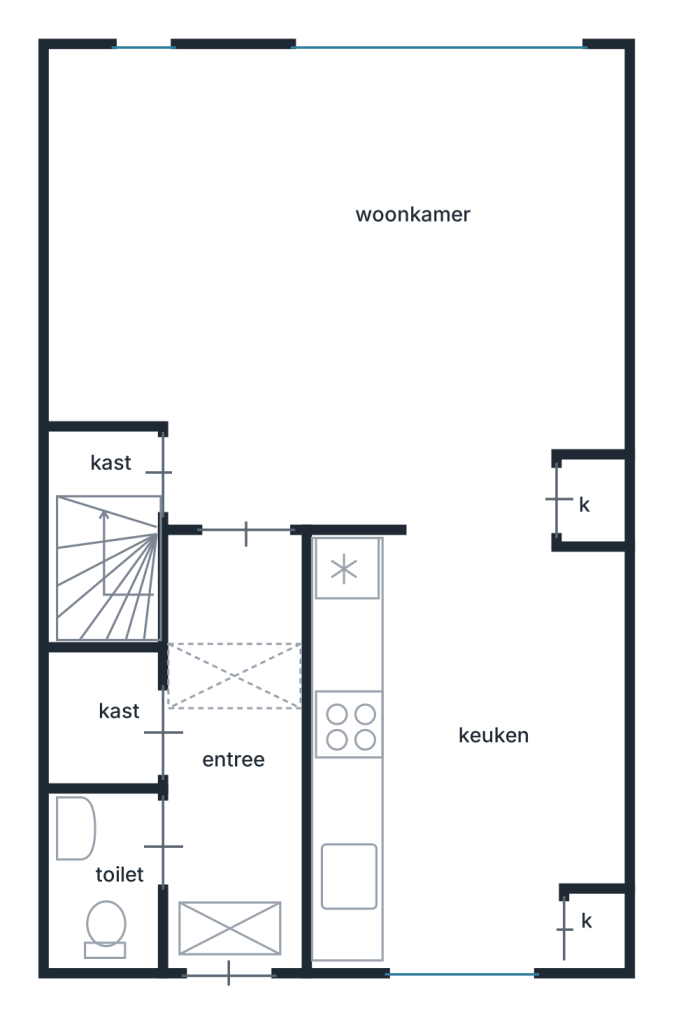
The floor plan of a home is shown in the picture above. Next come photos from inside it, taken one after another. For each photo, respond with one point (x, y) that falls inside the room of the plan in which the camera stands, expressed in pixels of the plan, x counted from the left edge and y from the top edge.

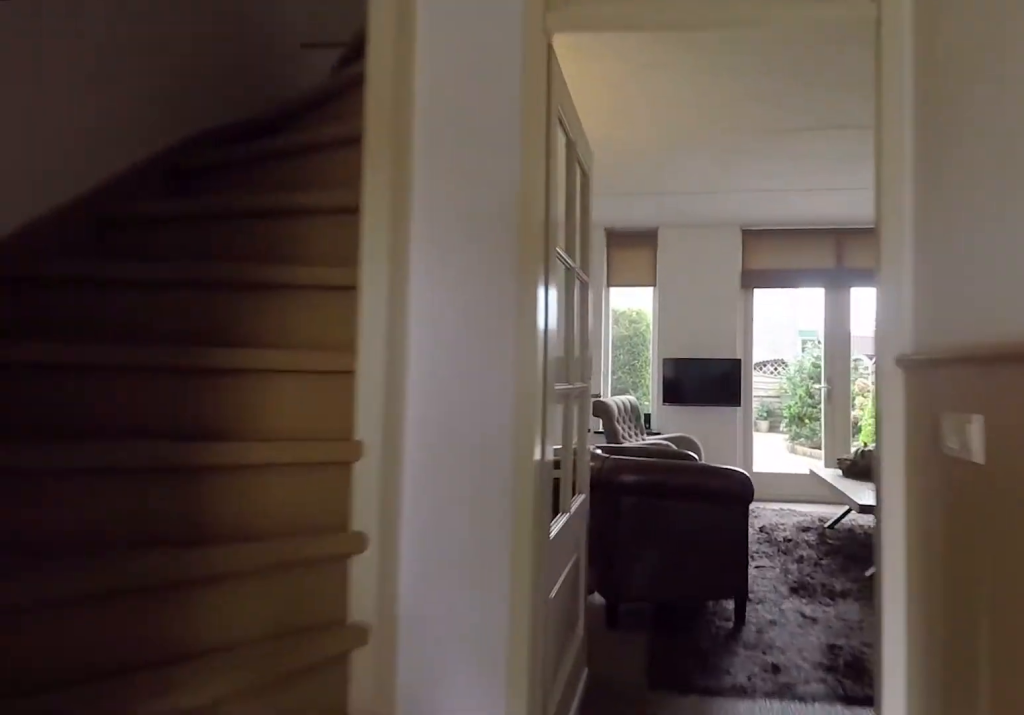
(236, 748)
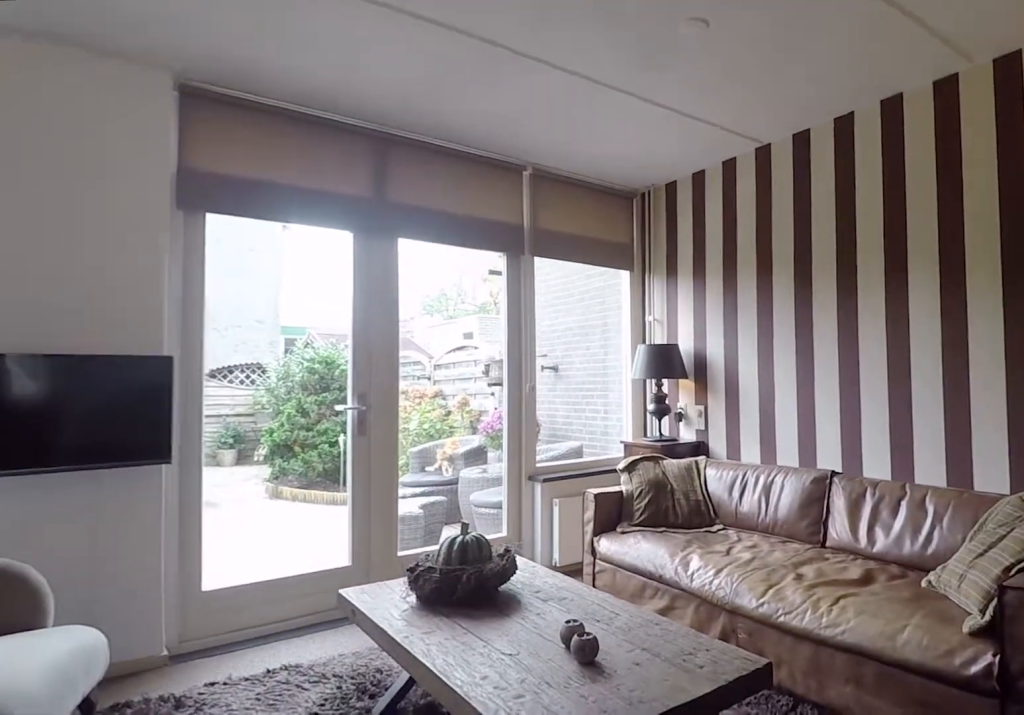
(316, 220)
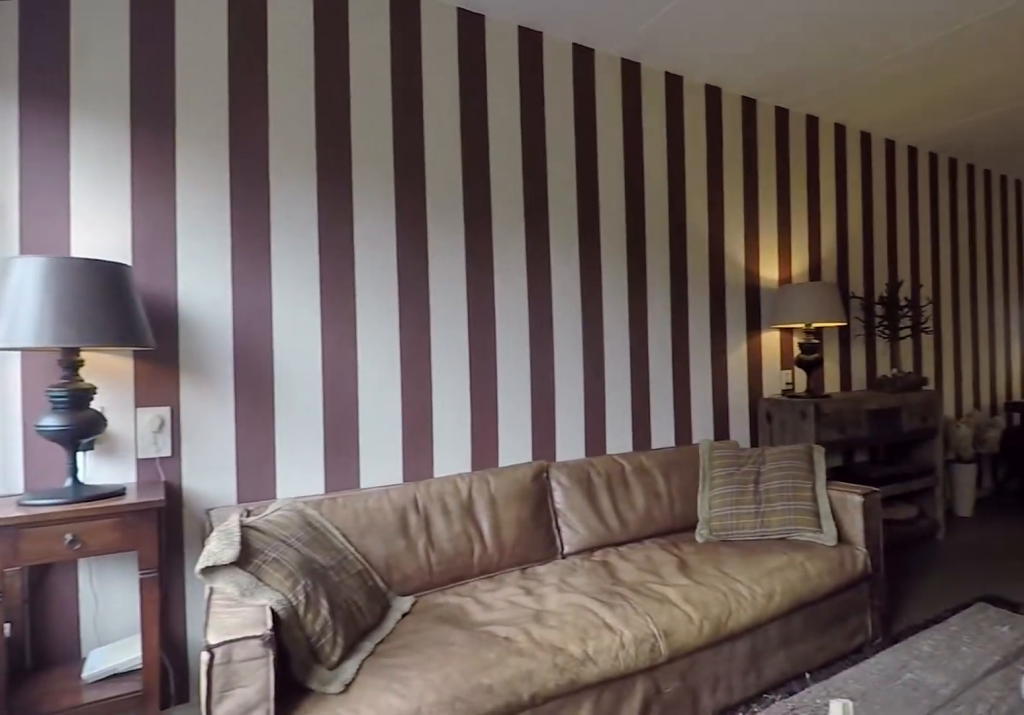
(316, 220)
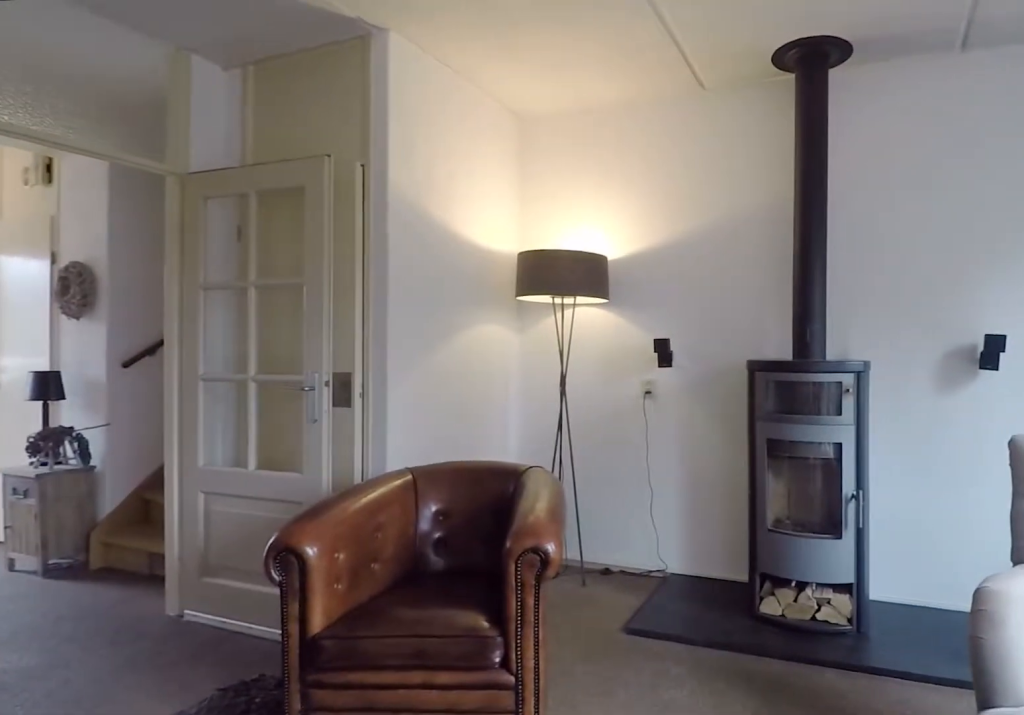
(328, 317)
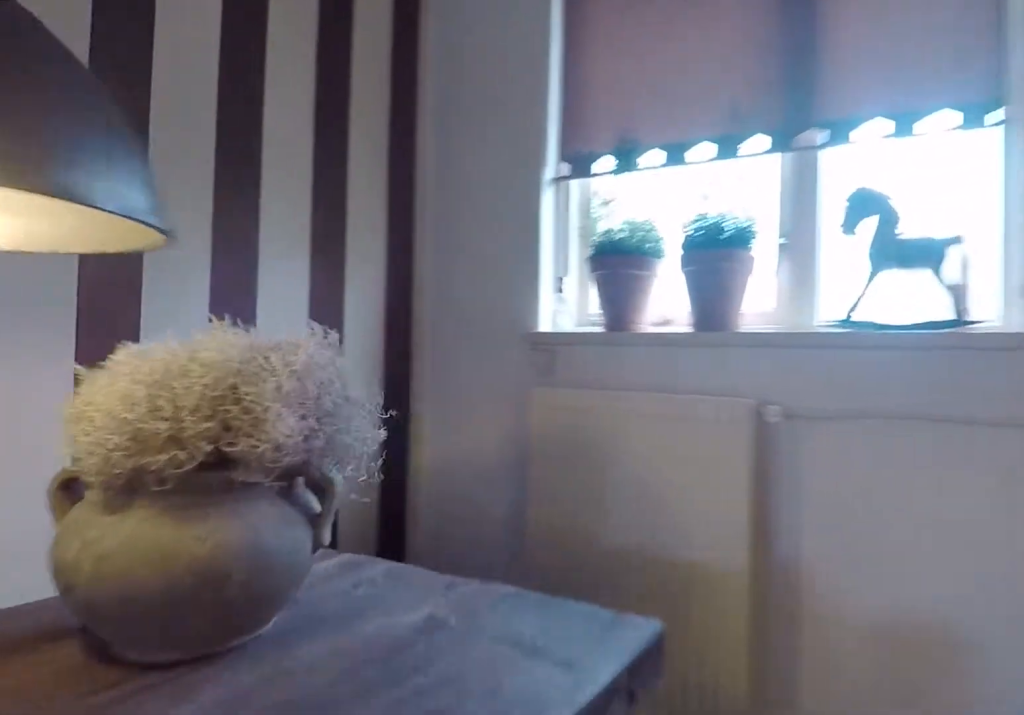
(345, 787)
